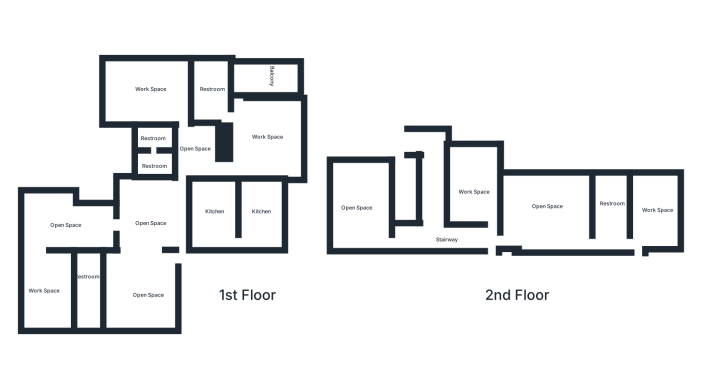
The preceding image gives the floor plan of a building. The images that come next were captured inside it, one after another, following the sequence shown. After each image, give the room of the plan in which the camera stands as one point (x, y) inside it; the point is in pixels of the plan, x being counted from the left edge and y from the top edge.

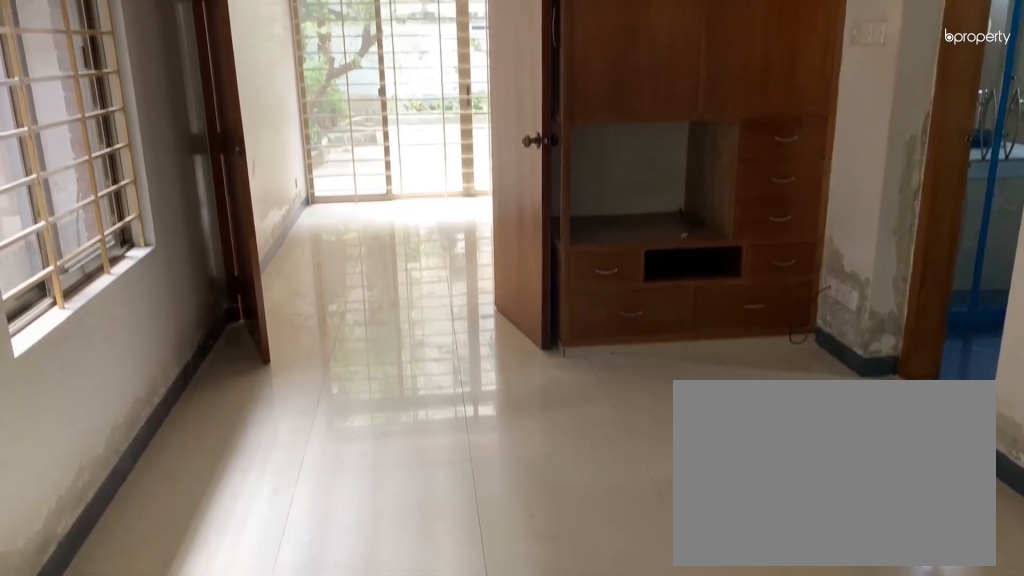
(48, 292)
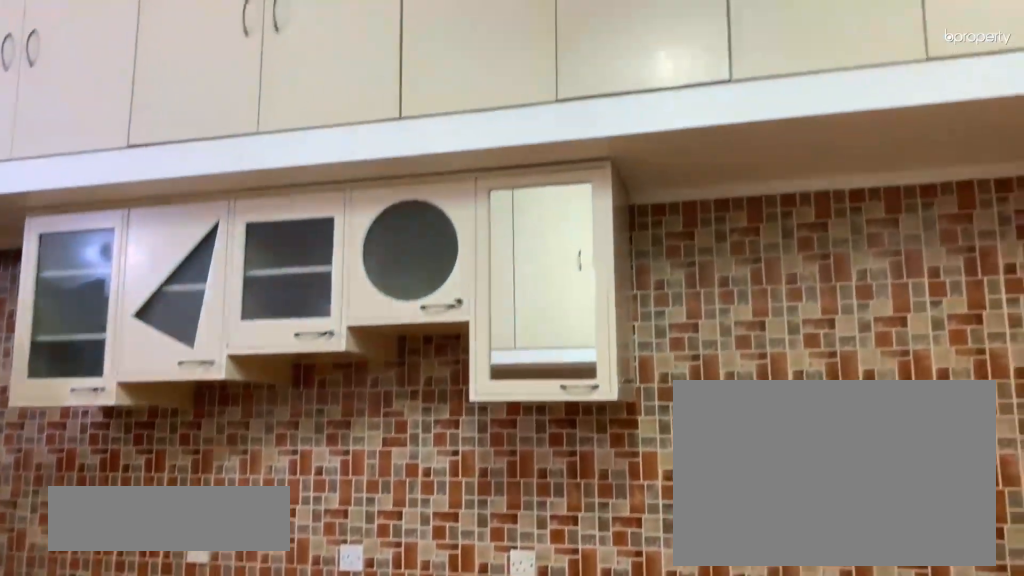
(213, 219)
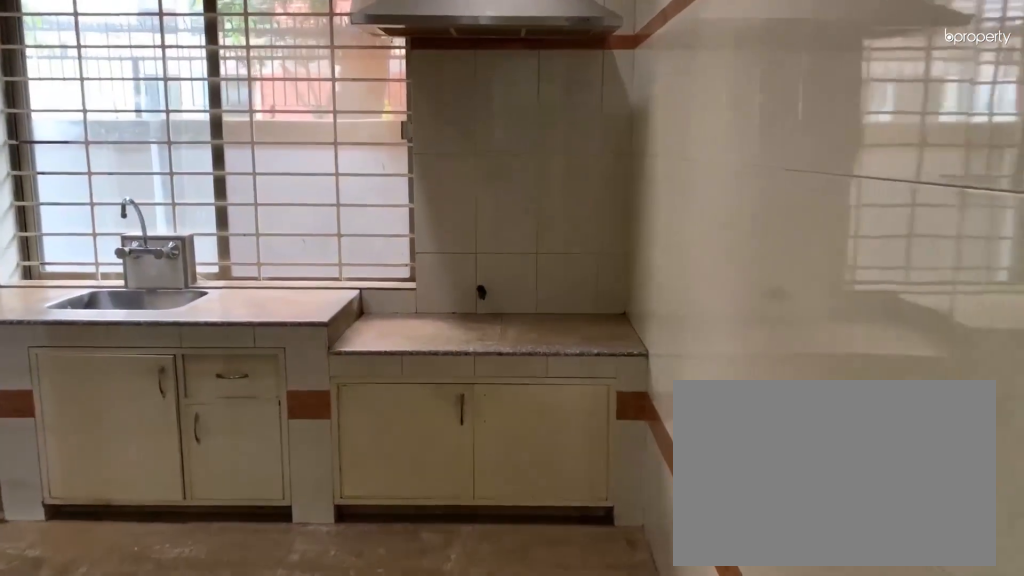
(263, 218)
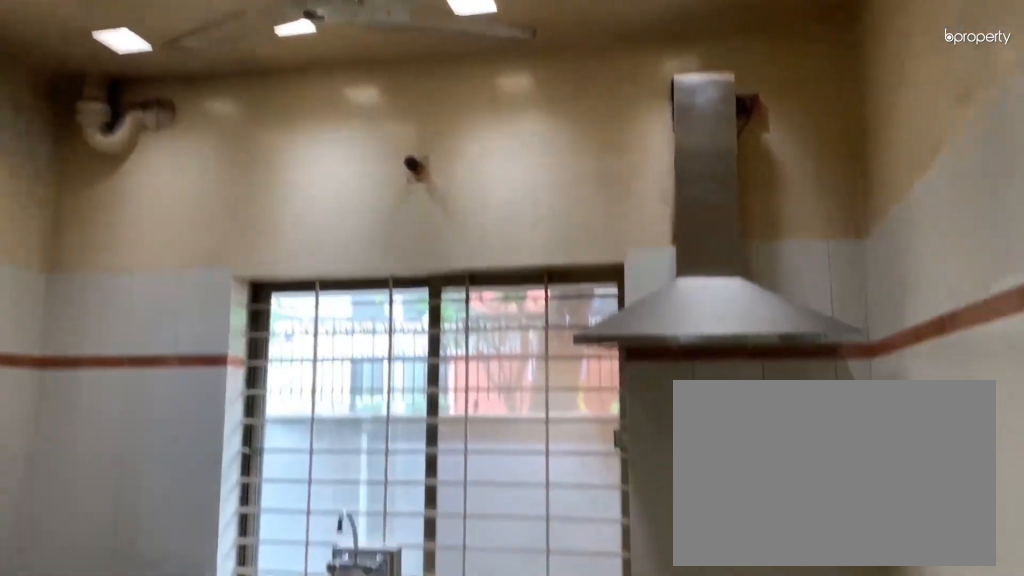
(263, 218)
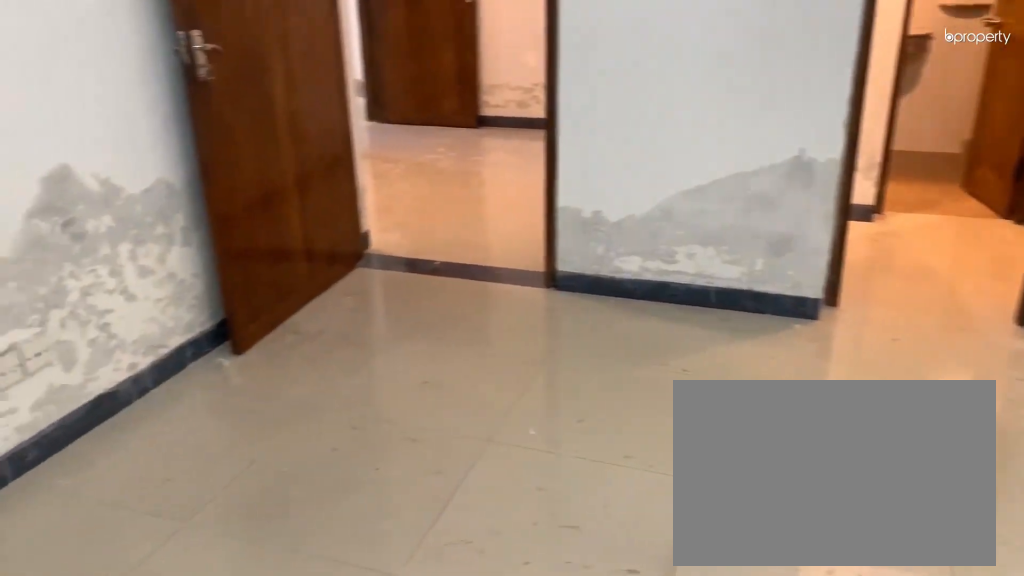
(150, 98)
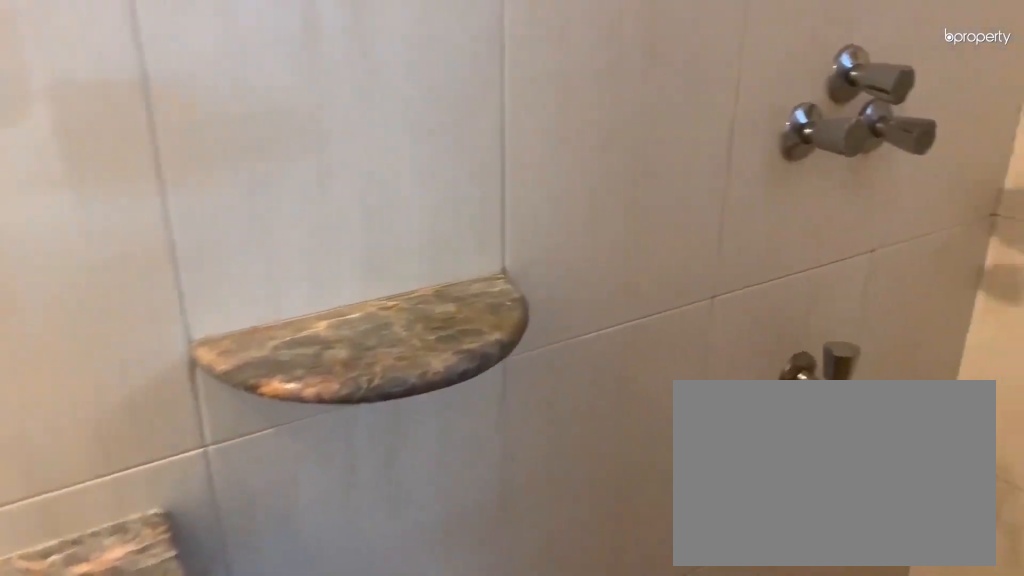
(152, 162)
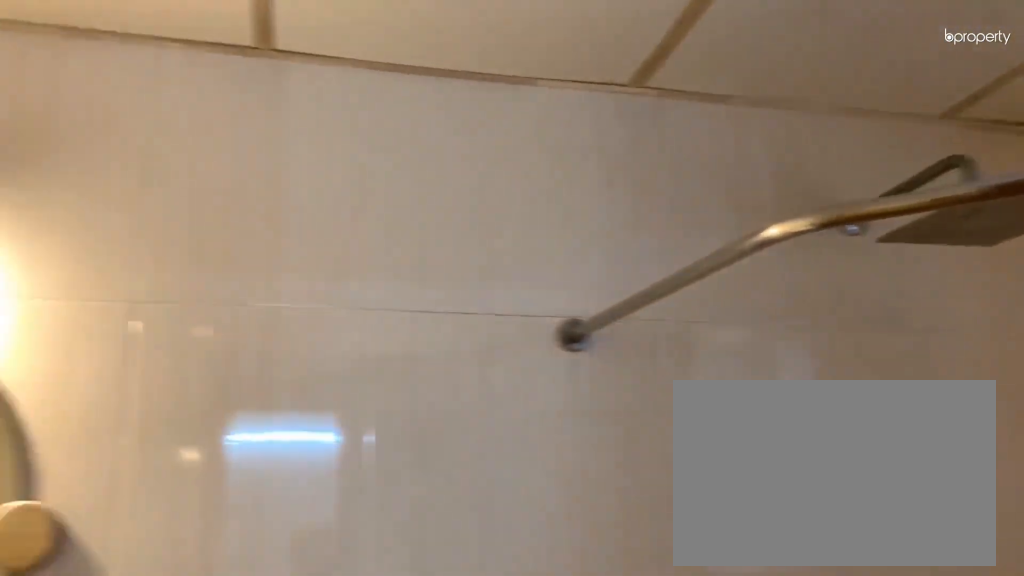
(152, 160)
